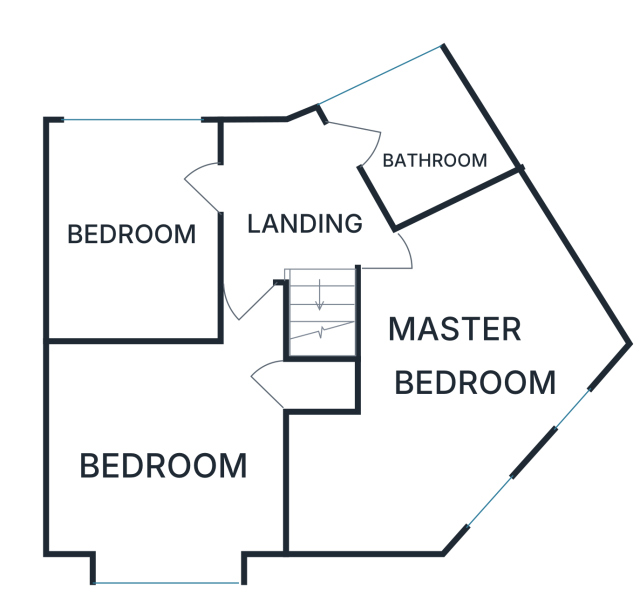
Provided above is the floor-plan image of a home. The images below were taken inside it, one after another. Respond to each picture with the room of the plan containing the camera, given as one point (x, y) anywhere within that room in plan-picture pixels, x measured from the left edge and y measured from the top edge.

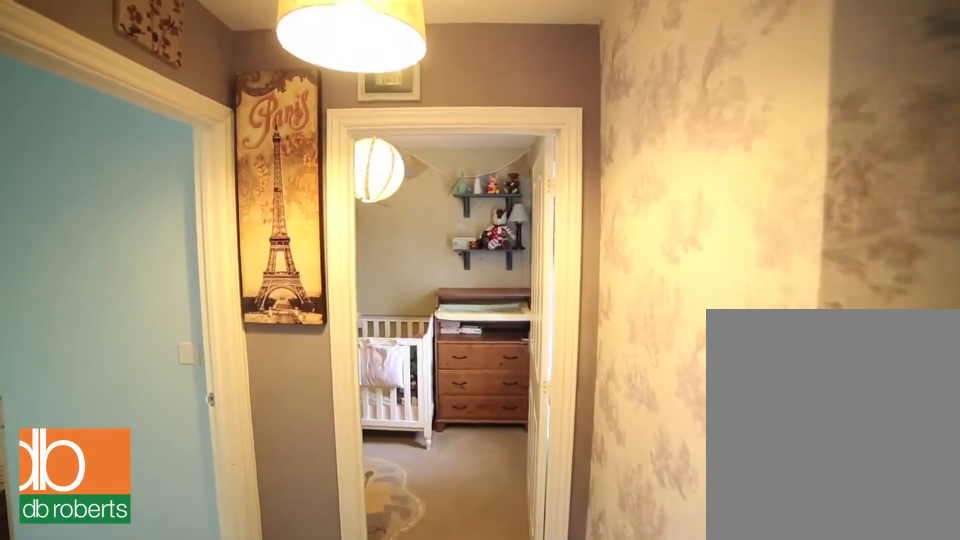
(295, 205)
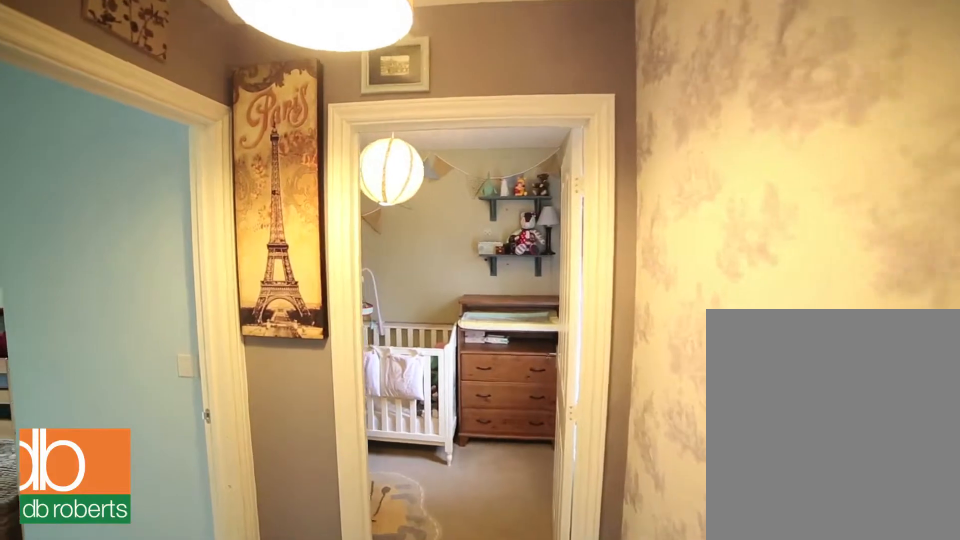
(295, 205)
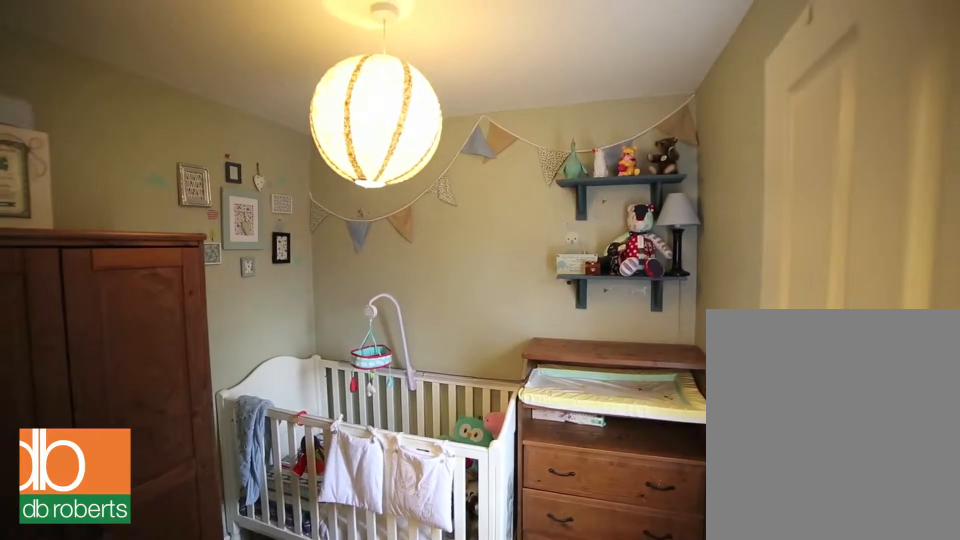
(134, 230)
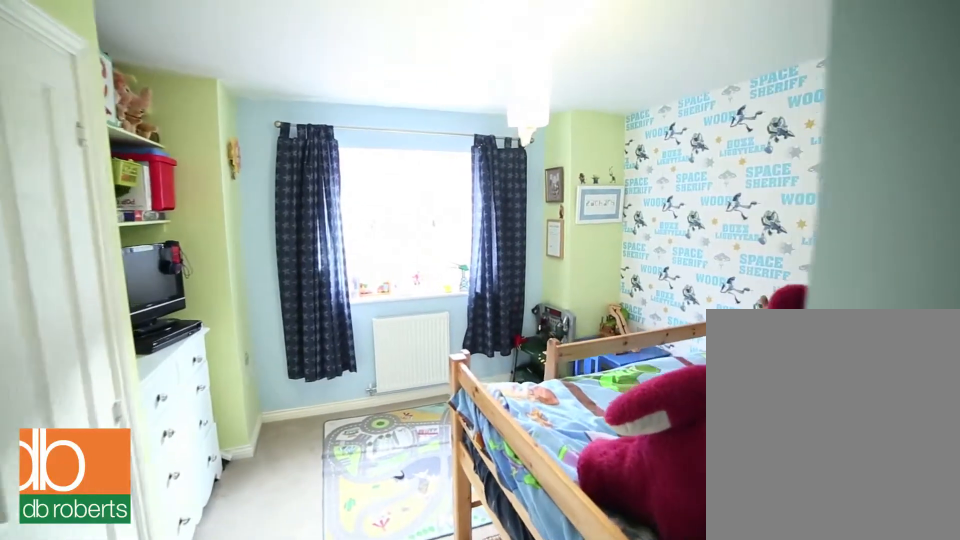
(165, 451)
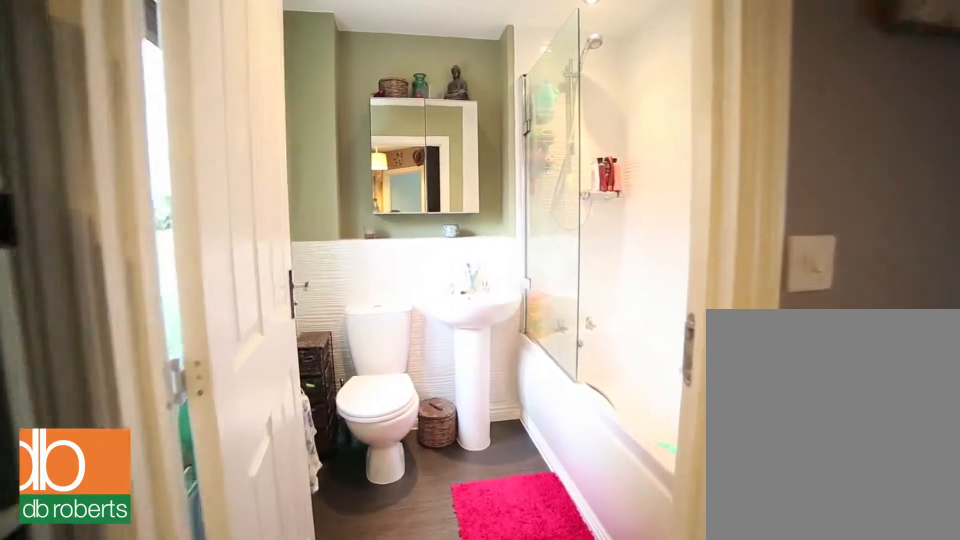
(420, 138)
